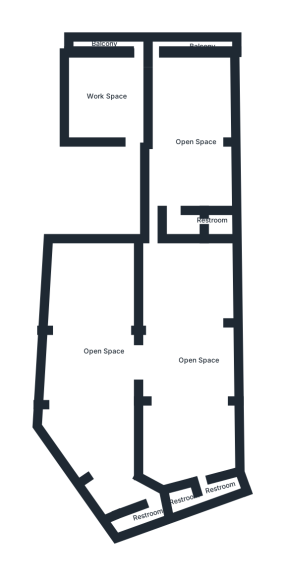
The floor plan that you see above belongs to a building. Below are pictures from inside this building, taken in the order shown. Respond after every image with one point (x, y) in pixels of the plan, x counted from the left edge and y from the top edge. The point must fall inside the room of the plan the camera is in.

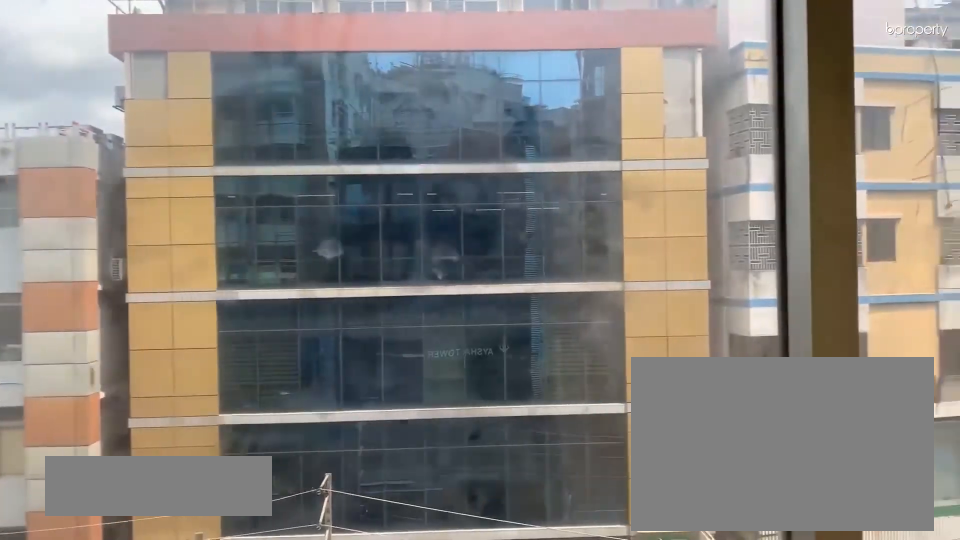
(178, 43)
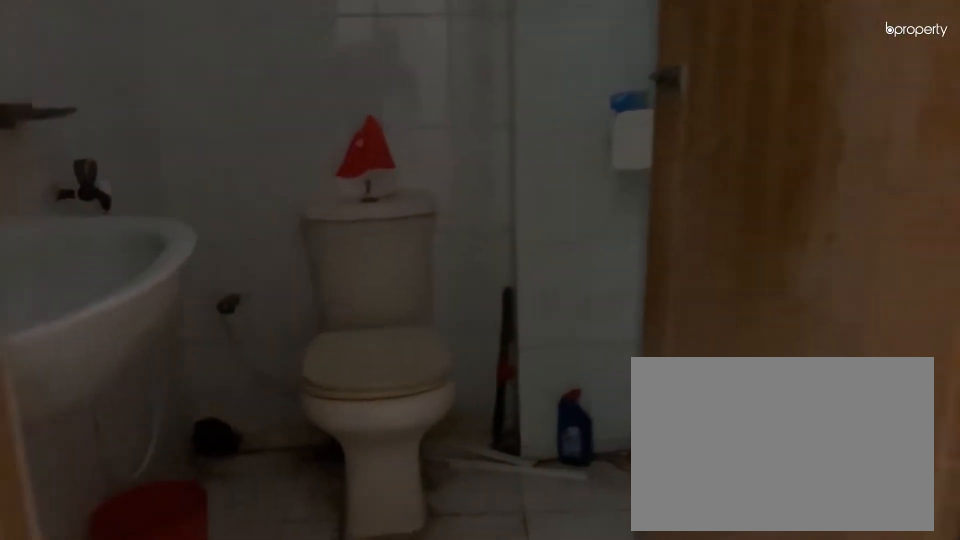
(216, 220)
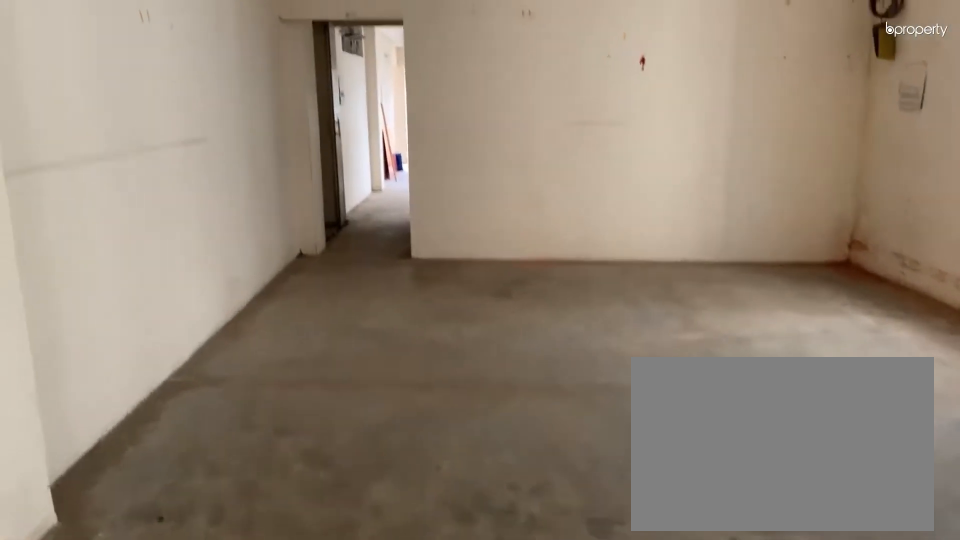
(186, 375)
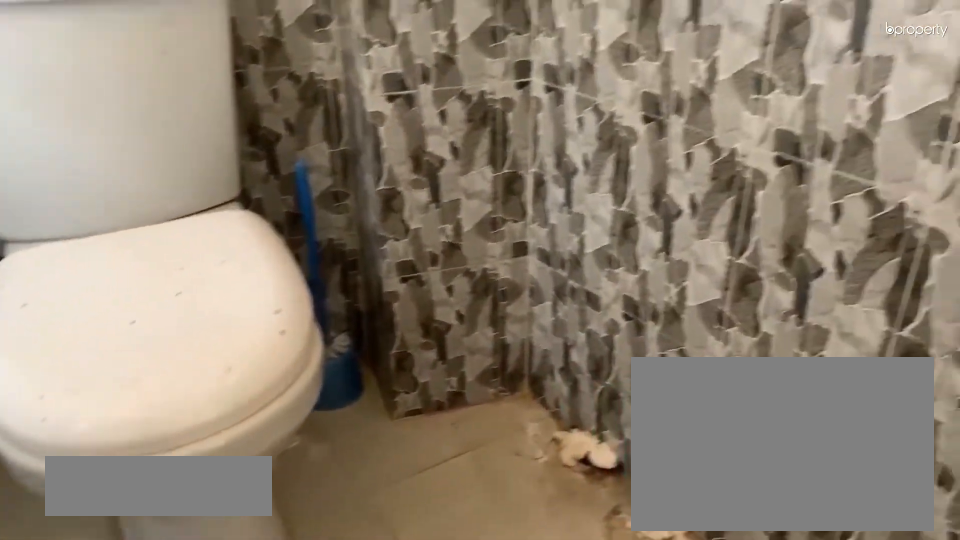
(219, 492)
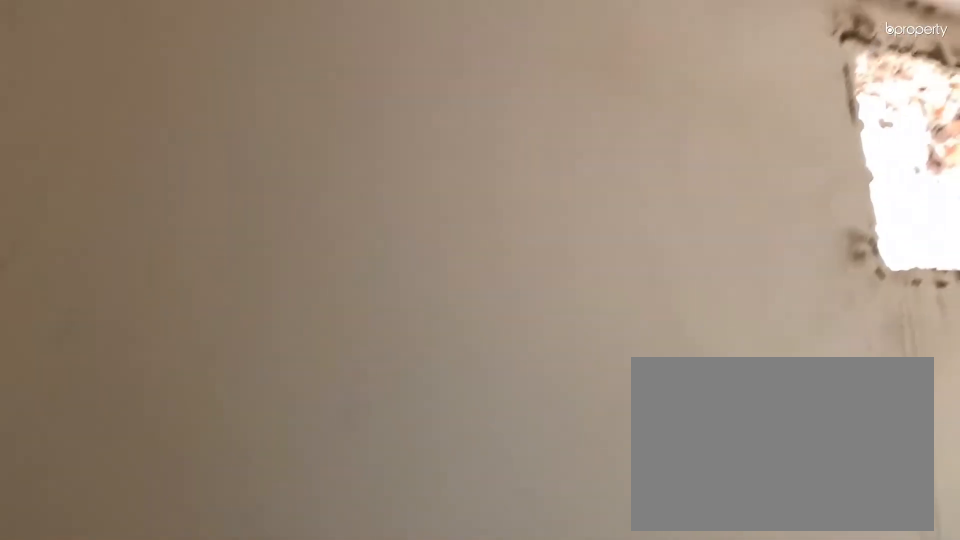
(188, 498)
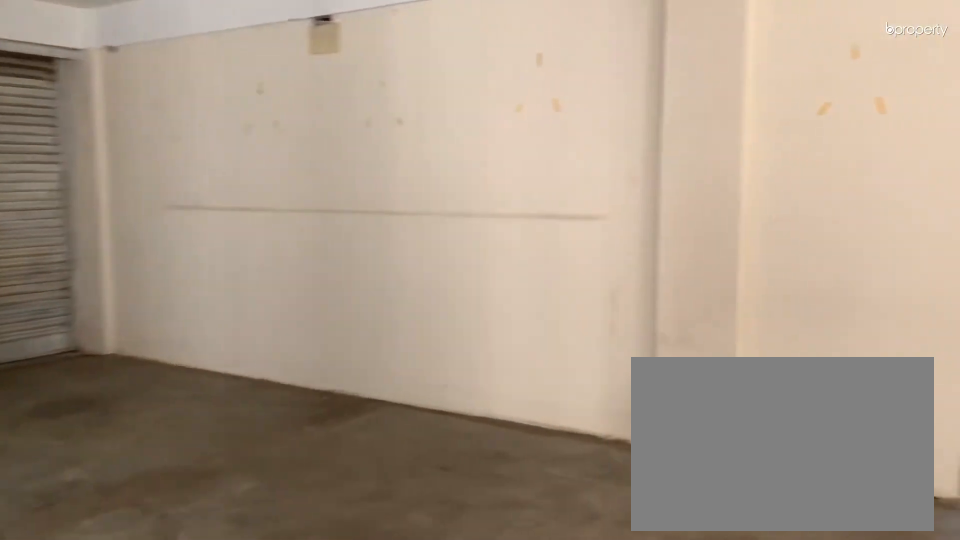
(89, 368)
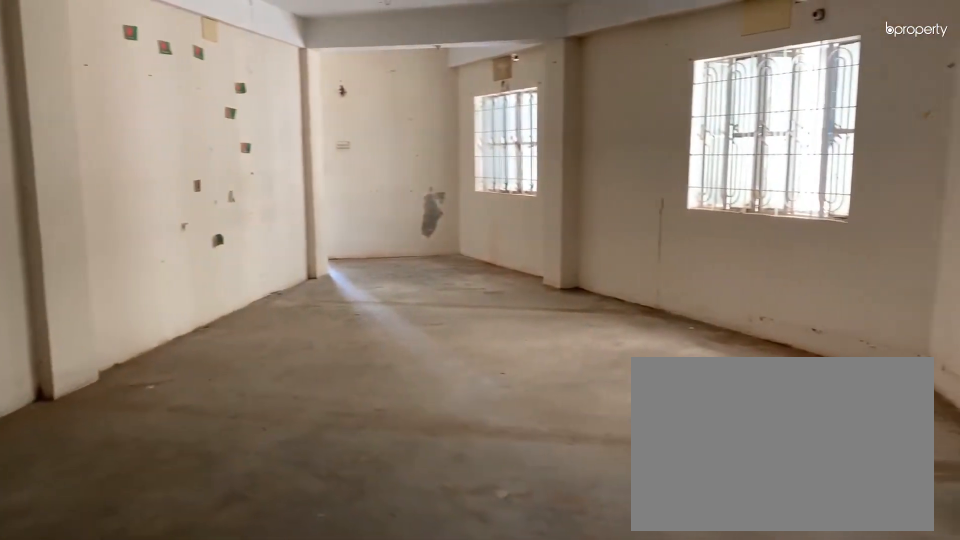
(89, 368)
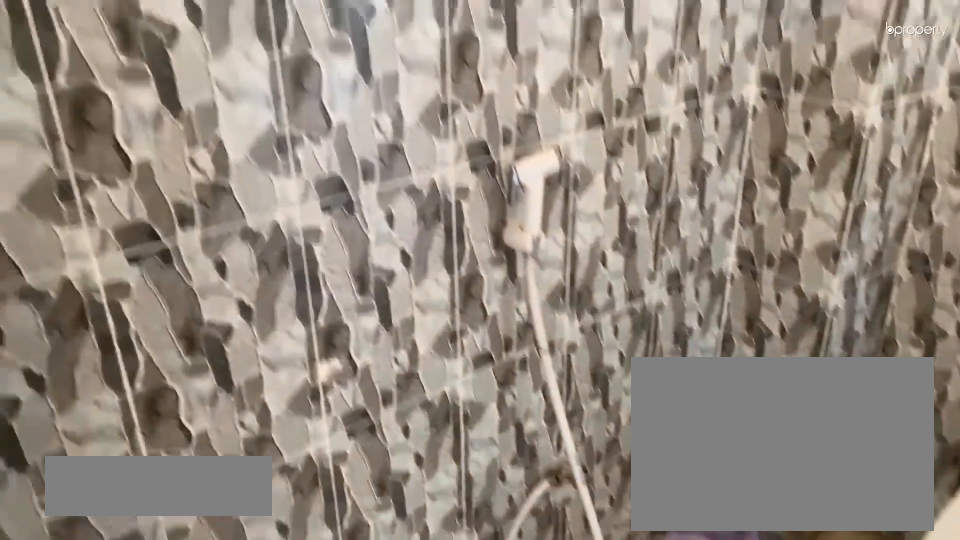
(138, 516)
